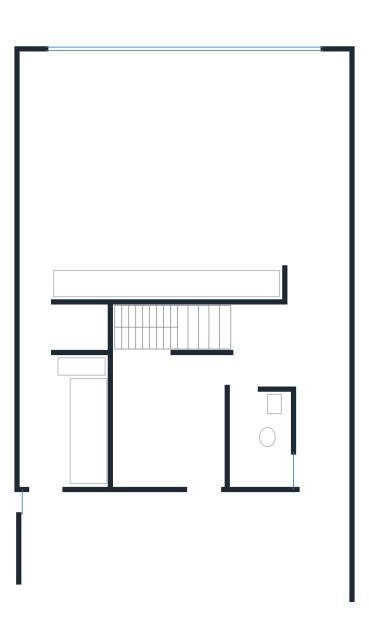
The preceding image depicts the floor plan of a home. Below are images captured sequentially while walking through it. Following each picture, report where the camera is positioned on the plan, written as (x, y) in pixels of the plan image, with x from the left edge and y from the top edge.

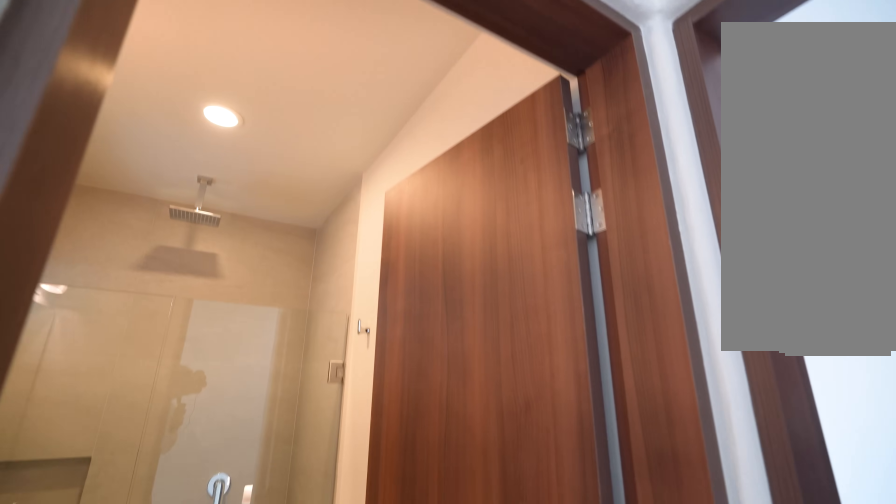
(254, 381)
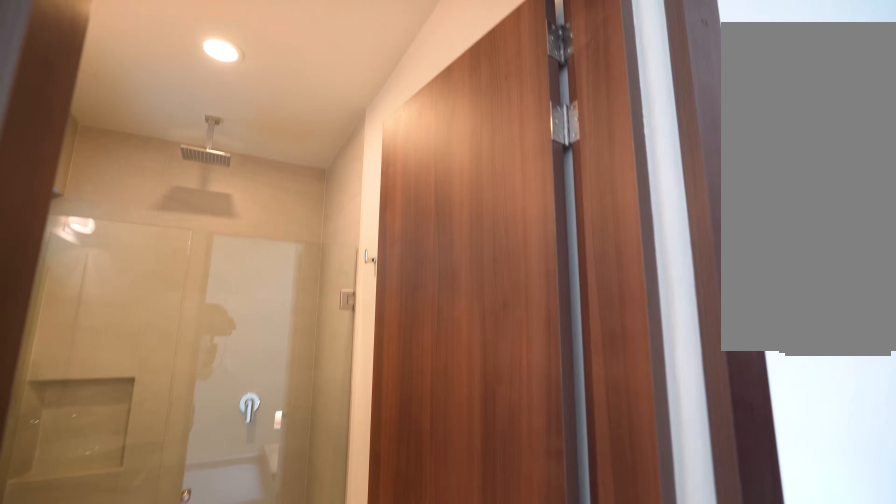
(254, 381)
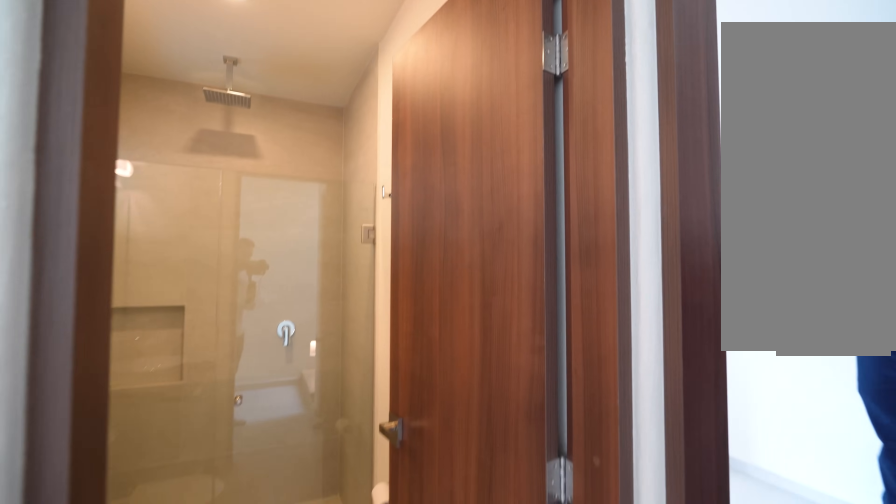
(254, 382)
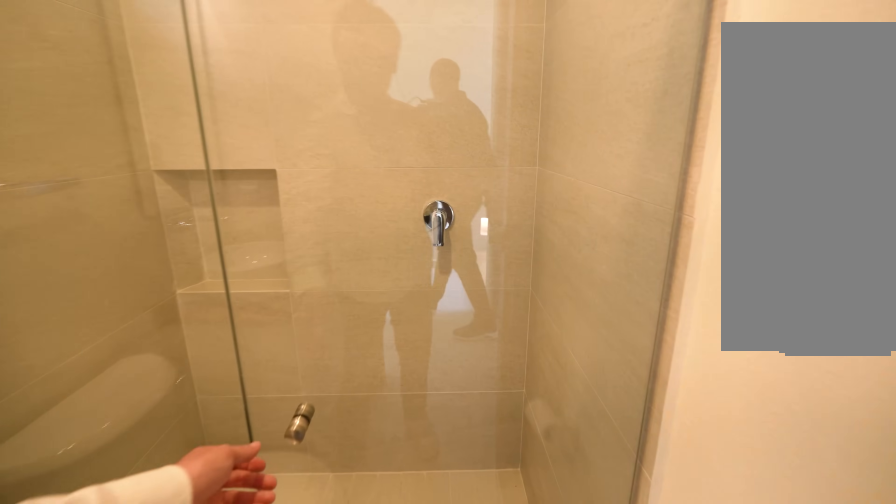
(247, 394)
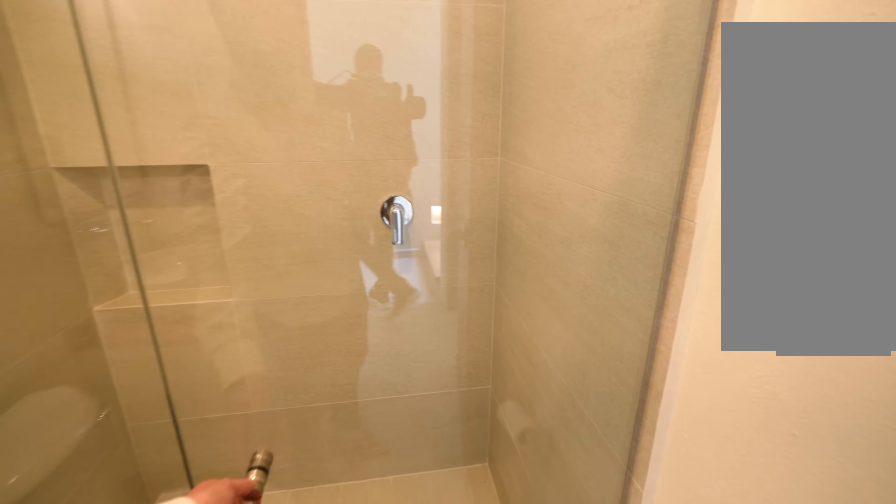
(247, 397)
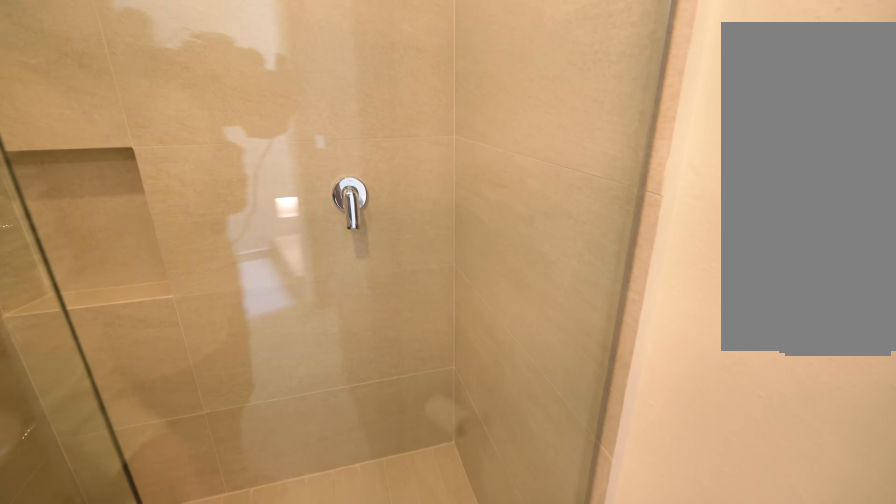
(246, 404)
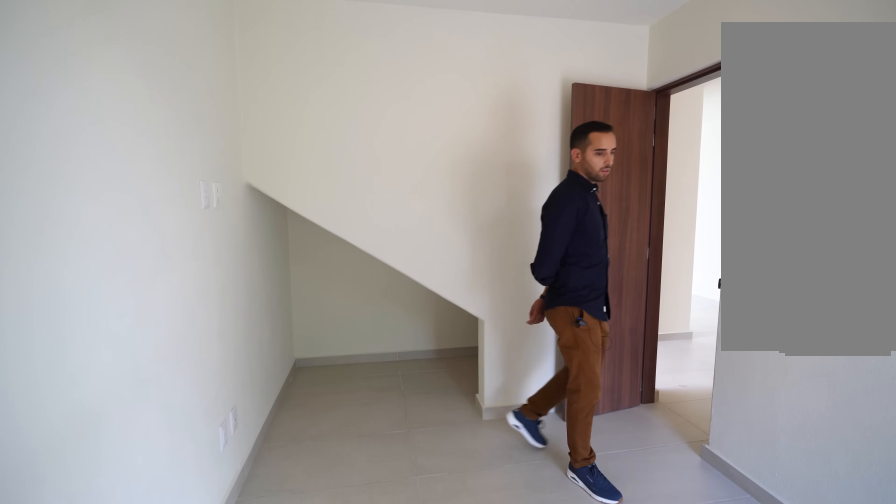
(144, 472)
